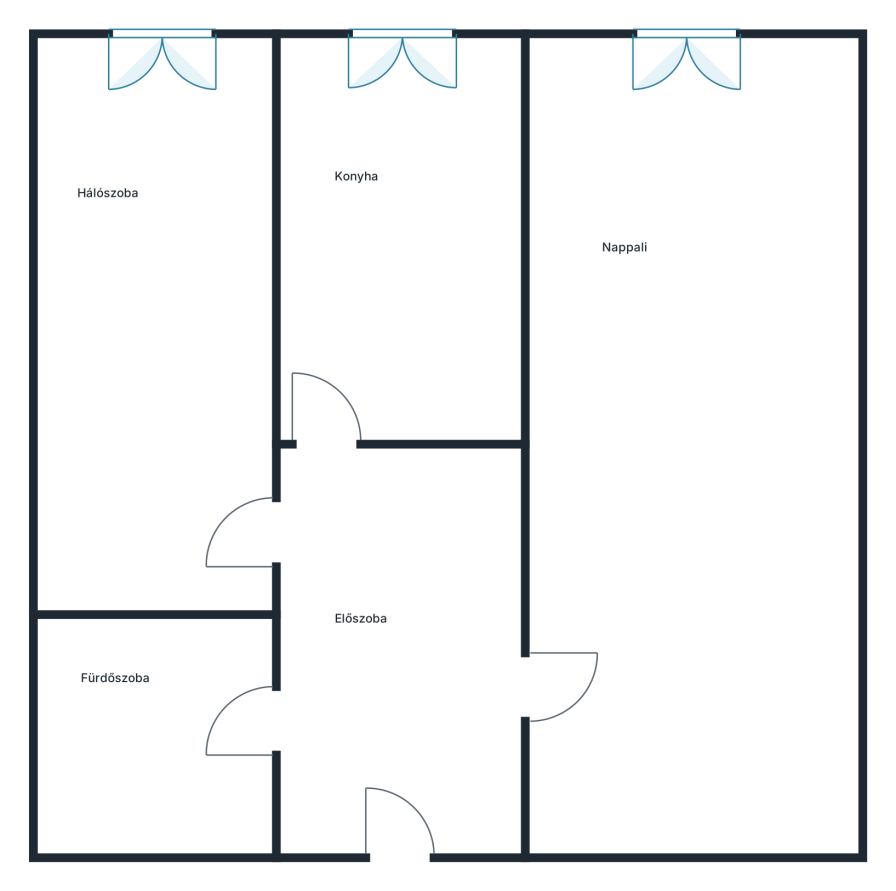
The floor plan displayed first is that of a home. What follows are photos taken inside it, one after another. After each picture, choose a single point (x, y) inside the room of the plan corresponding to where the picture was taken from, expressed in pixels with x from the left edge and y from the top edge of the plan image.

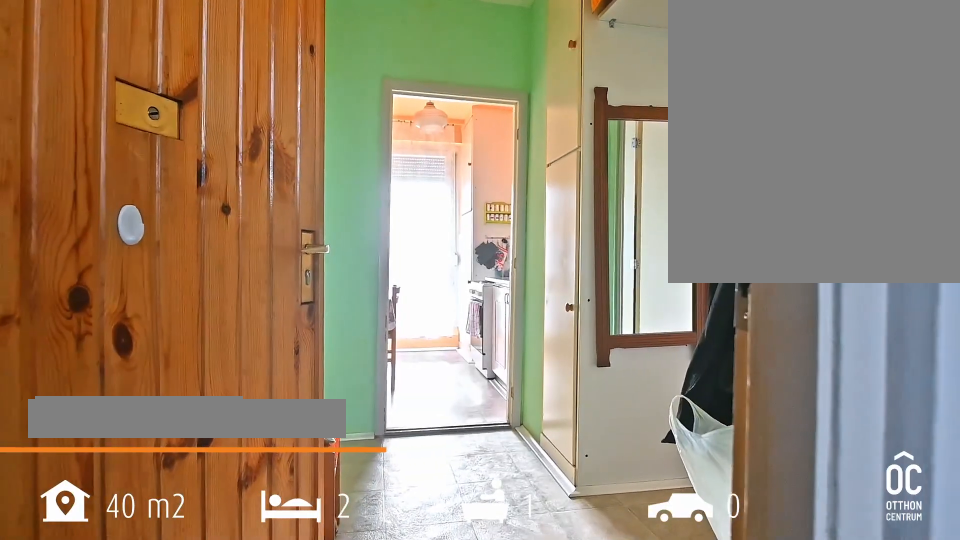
(402, 644)
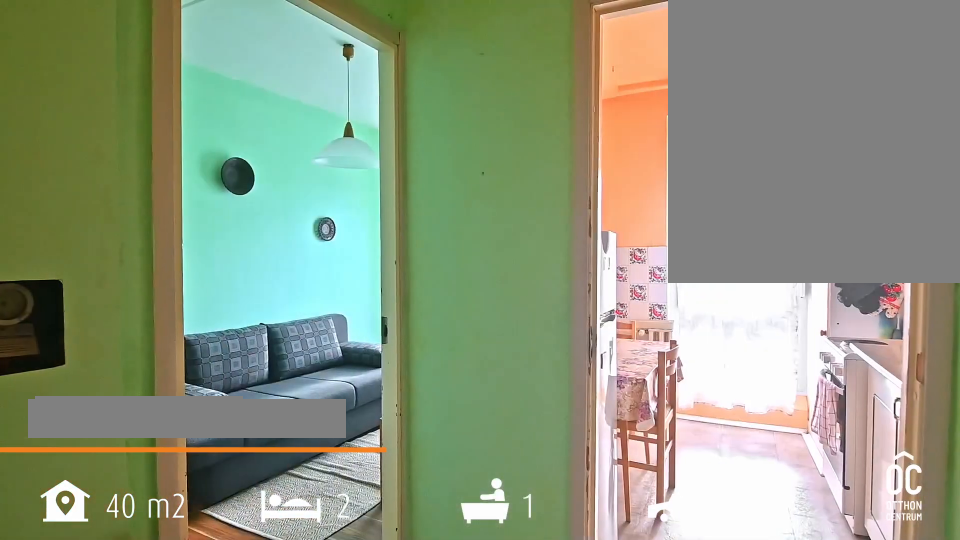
(402, 644)
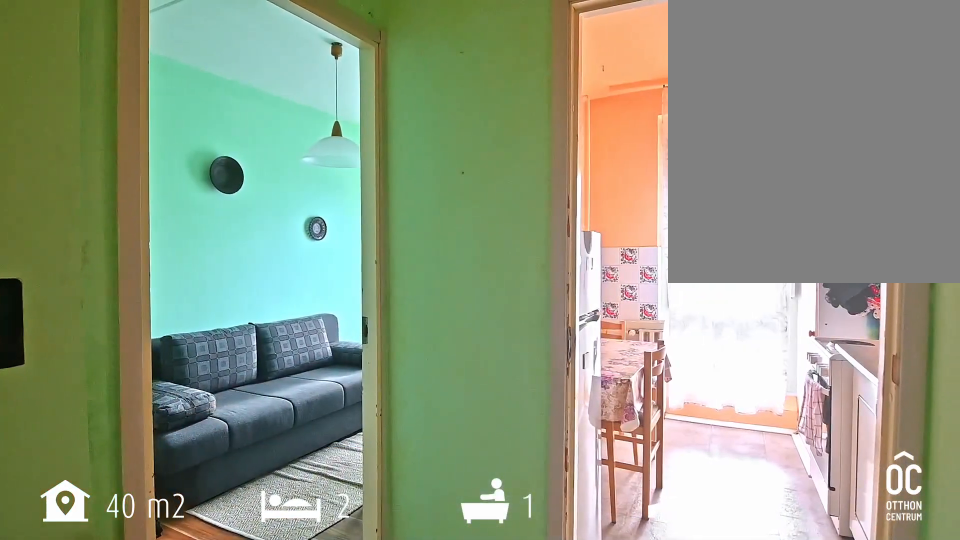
(402, 644)
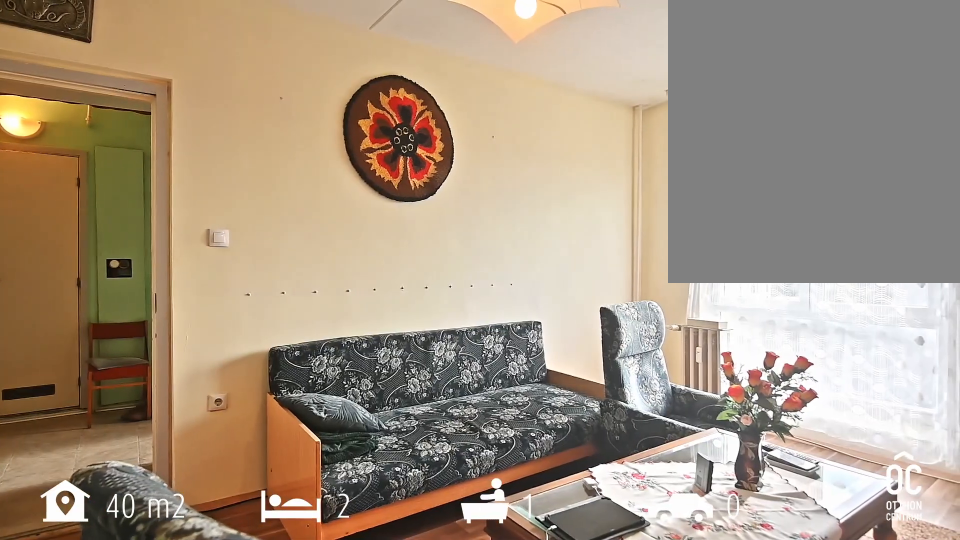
(690, 462)
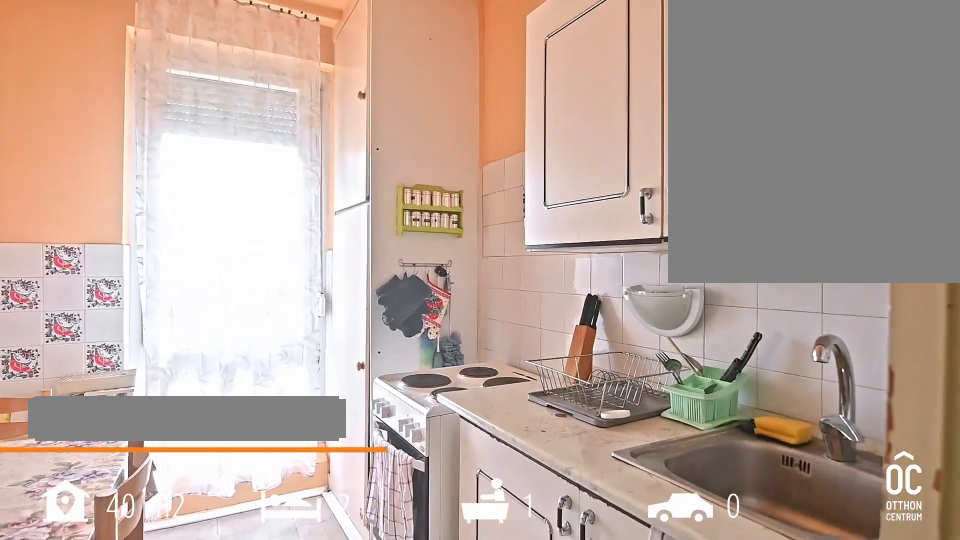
(402, 246)
